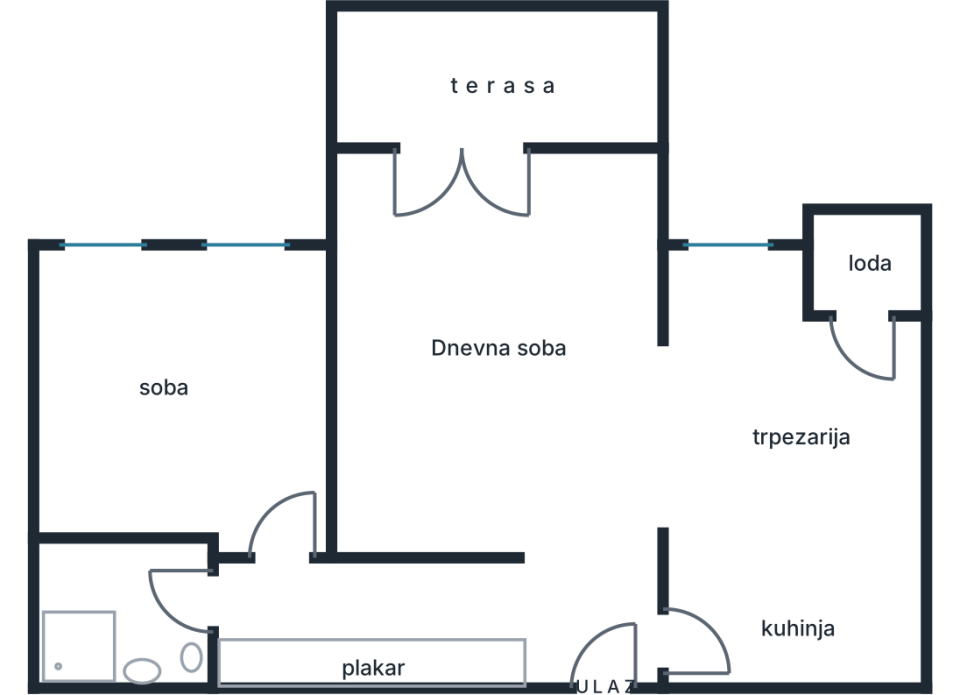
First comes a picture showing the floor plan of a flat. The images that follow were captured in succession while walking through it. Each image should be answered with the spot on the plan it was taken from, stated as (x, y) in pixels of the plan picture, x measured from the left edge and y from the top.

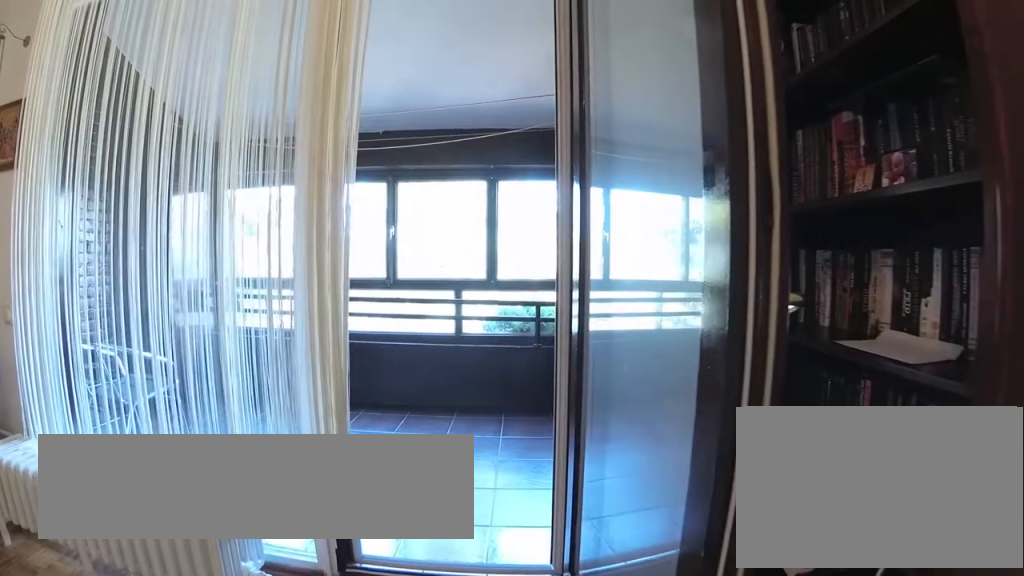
(508, 276)
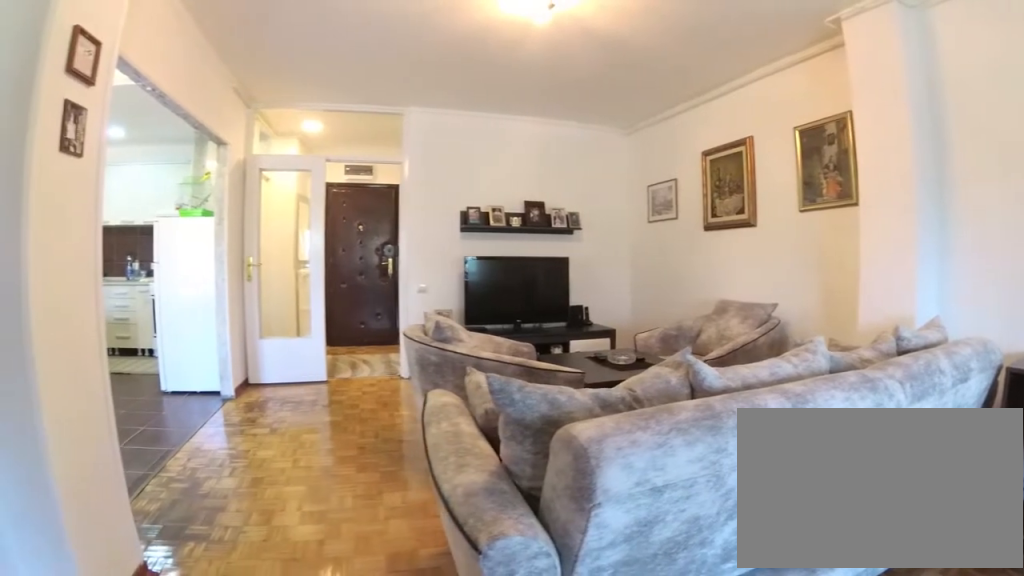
(545, 178)
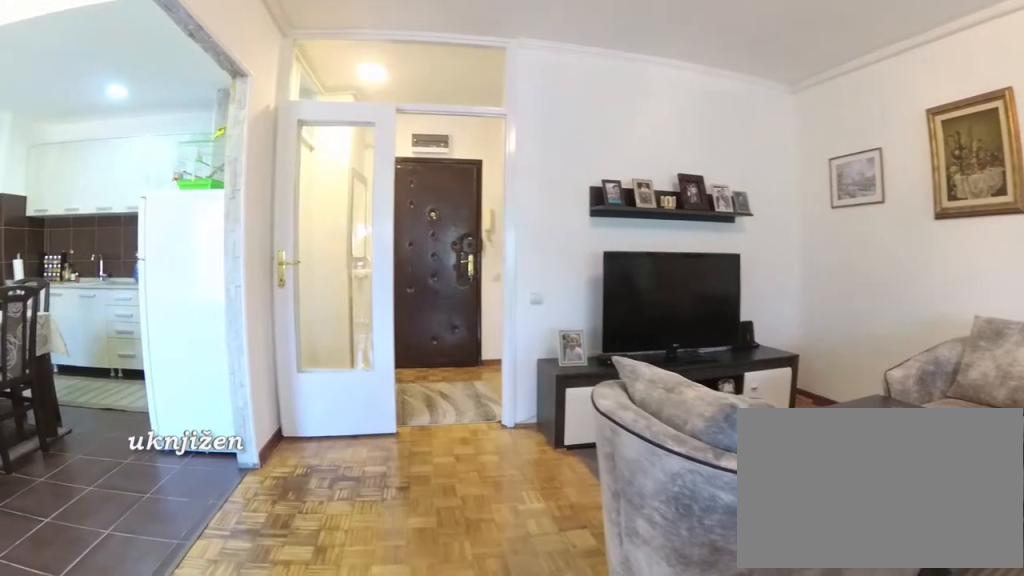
(573, 333)
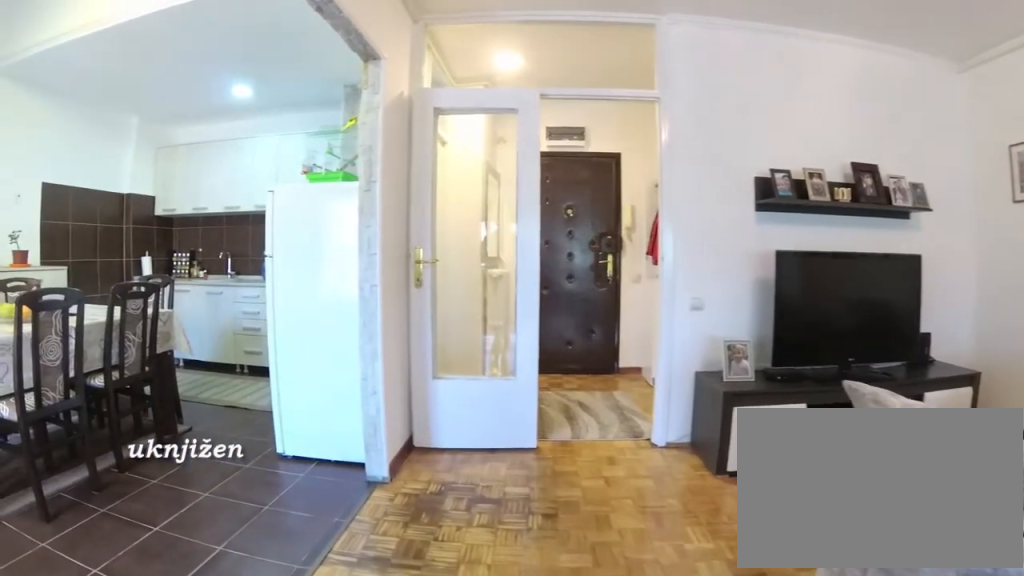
(574, 360)
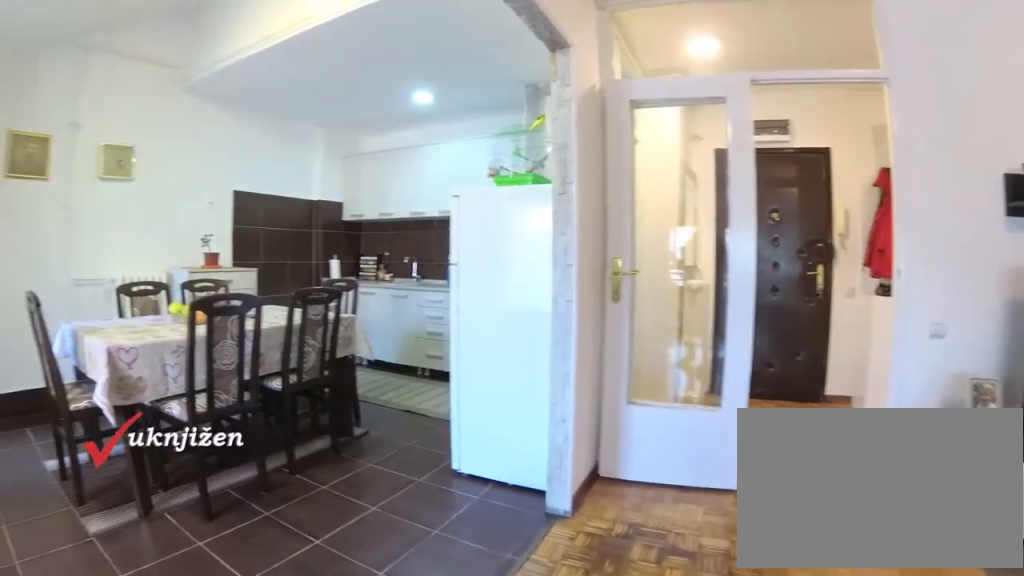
(587, 370)
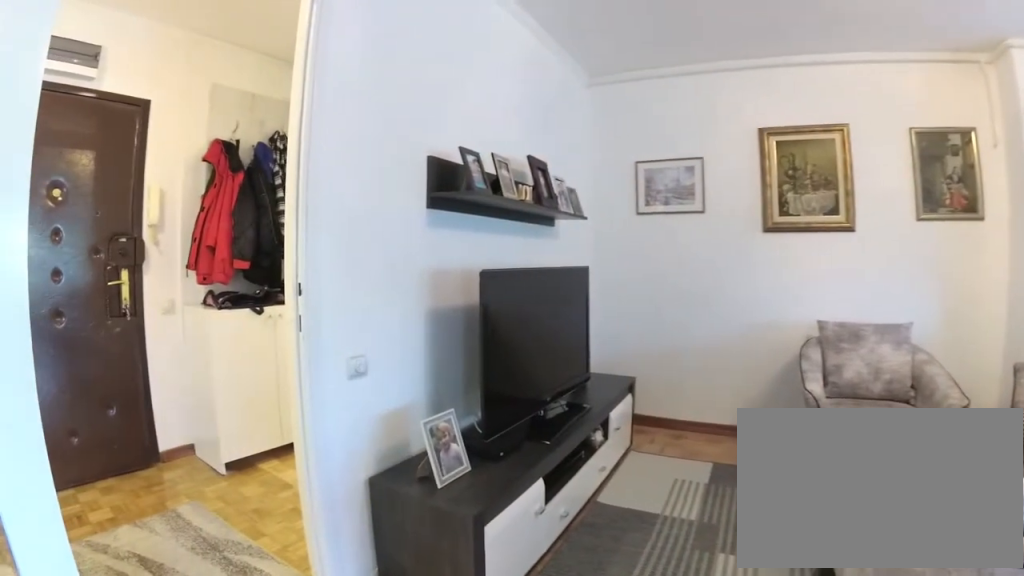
(630, 471)
